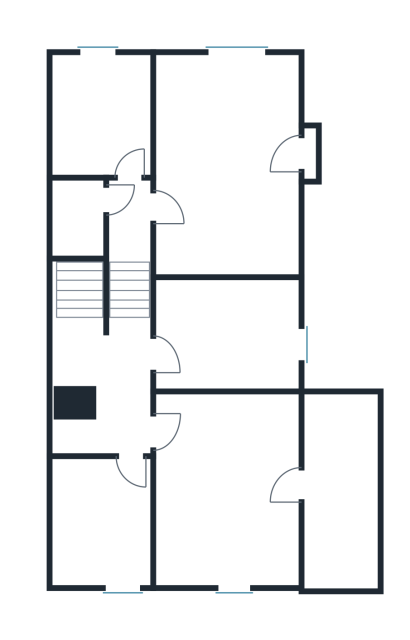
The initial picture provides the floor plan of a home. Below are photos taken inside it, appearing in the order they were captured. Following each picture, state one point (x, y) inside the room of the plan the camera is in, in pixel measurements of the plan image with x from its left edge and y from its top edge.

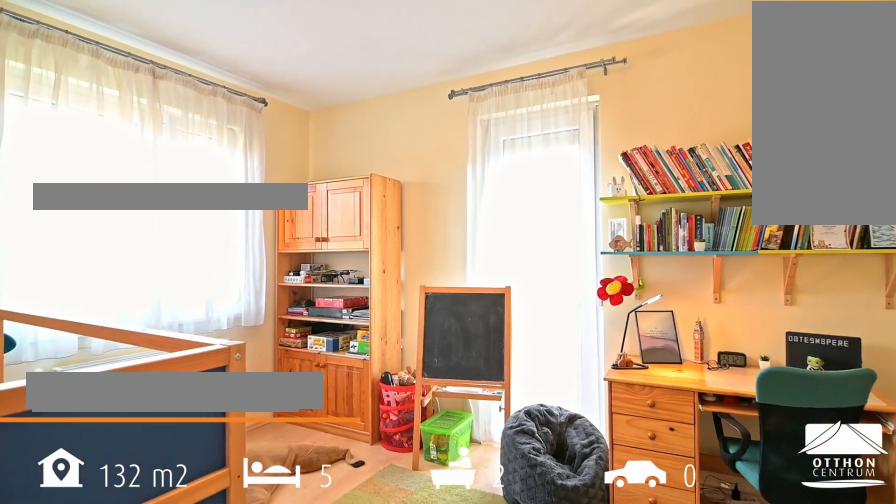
(225, 169)
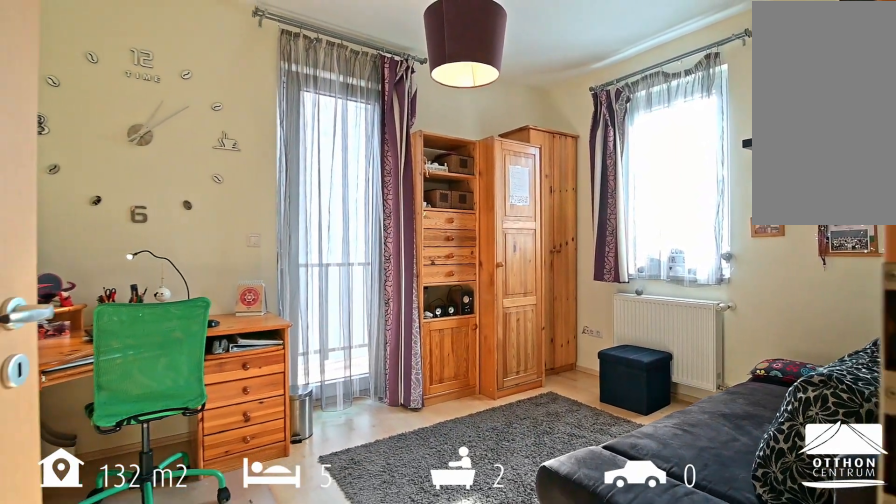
(225, 495)
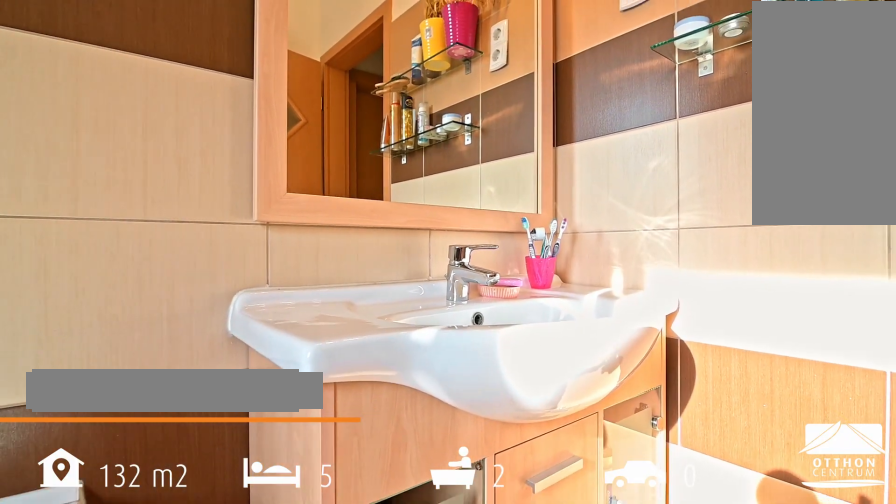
(104, 525)
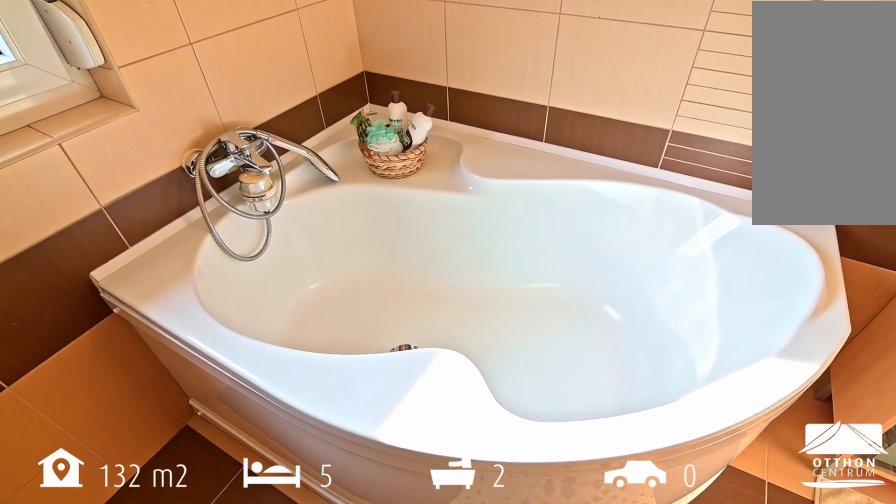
(104, 525)
